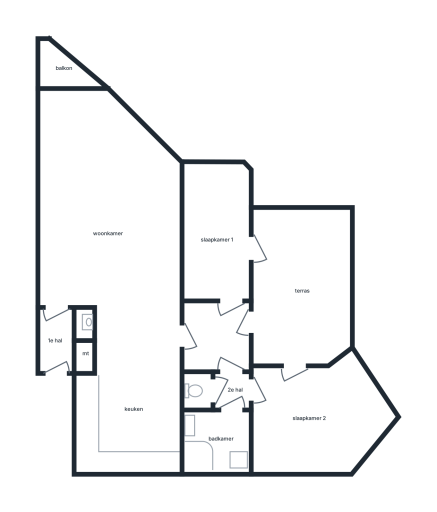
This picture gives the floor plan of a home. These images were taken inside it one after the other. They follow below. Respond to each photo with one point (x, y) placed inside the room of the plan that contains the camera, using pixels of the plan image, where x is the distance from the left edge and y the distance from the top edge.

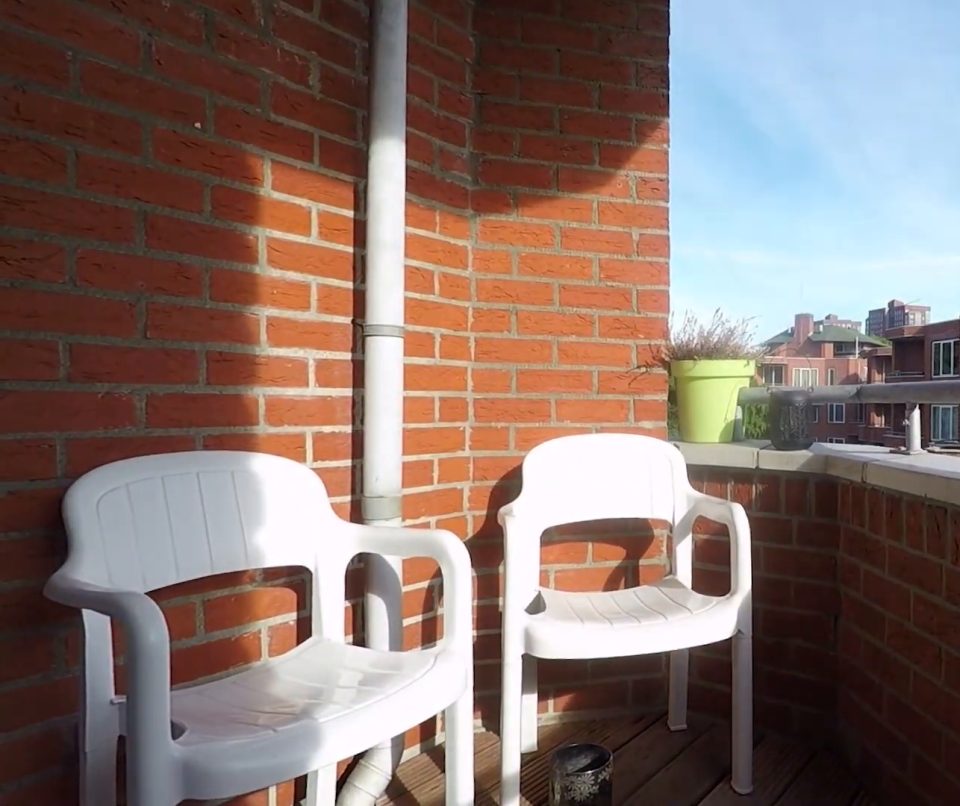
(63, 67)
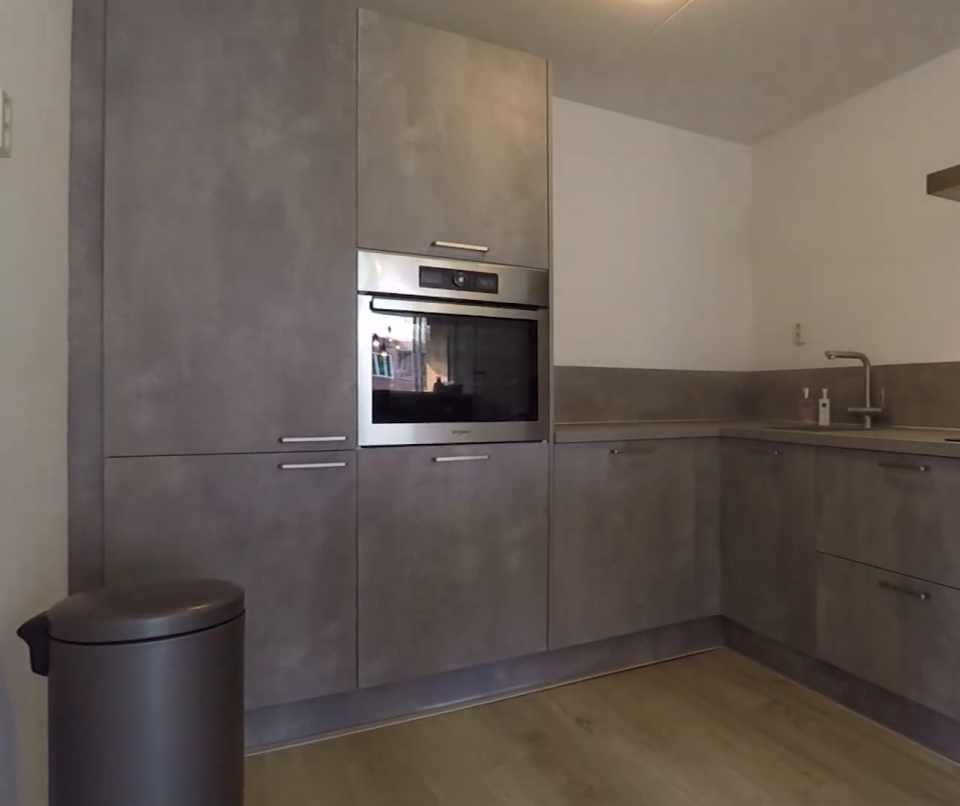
(129, 422)
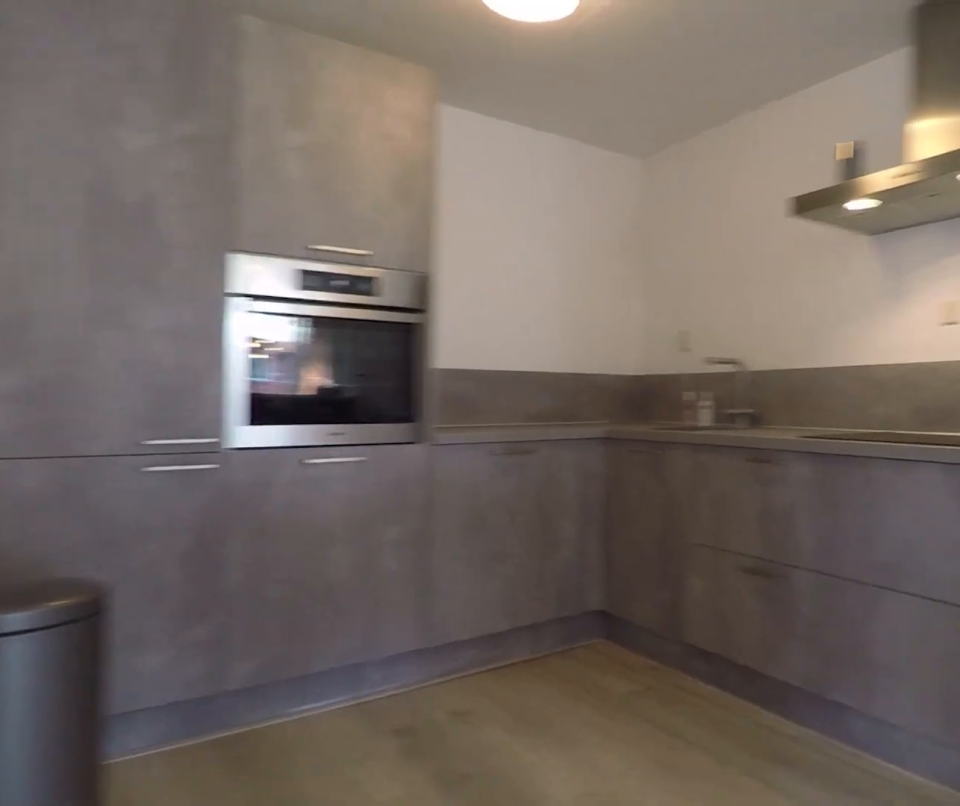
(129, 422)
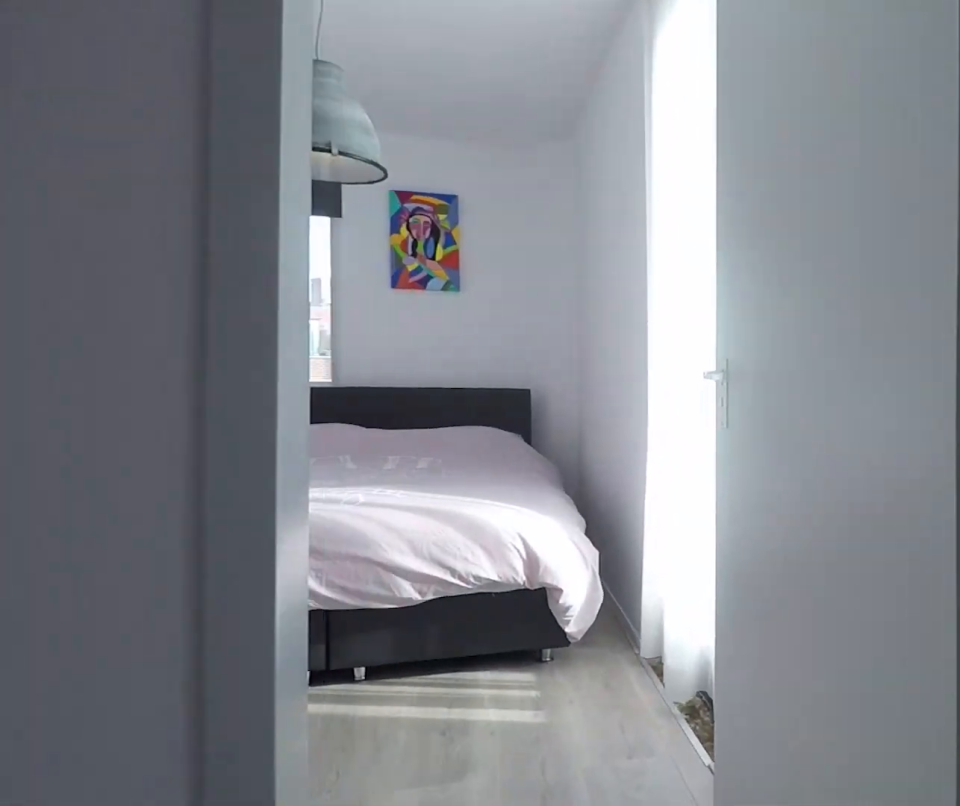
(219, 347)
